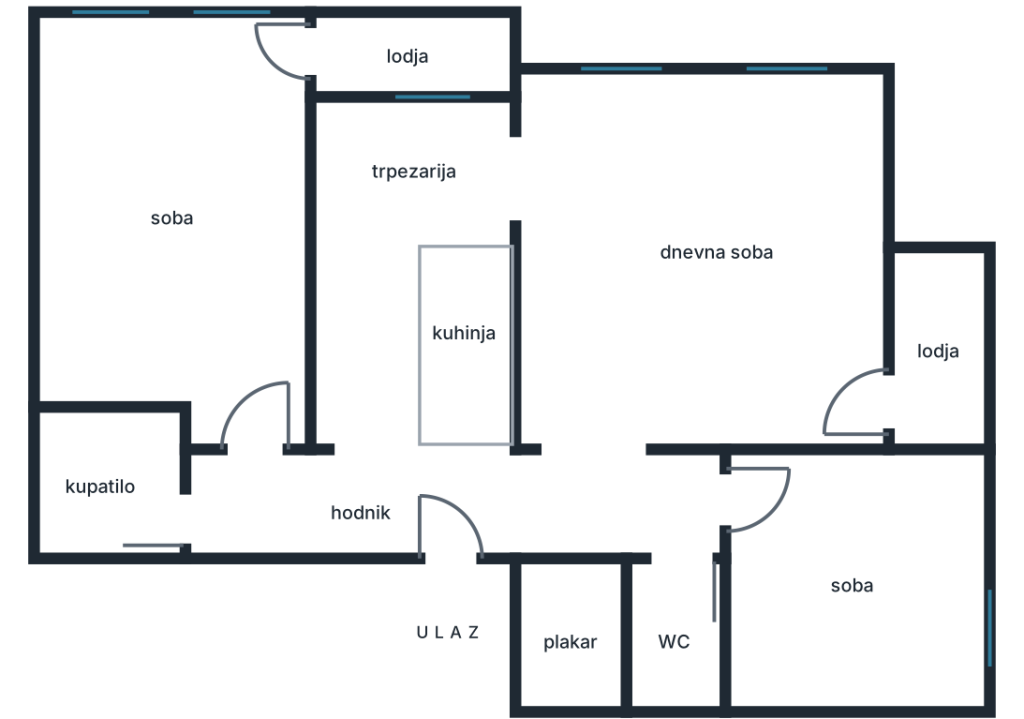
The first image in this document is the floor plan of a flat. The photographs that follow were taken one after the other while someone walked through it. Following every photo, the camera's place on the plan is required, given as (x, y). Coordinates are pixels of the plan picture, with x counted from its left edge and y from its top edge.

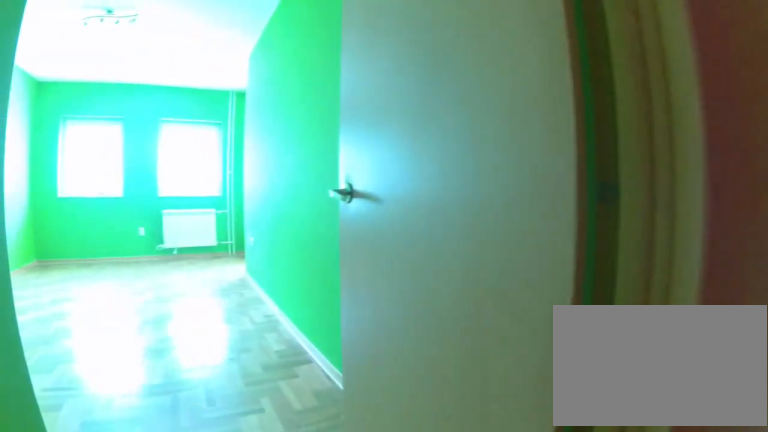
(226, 506)
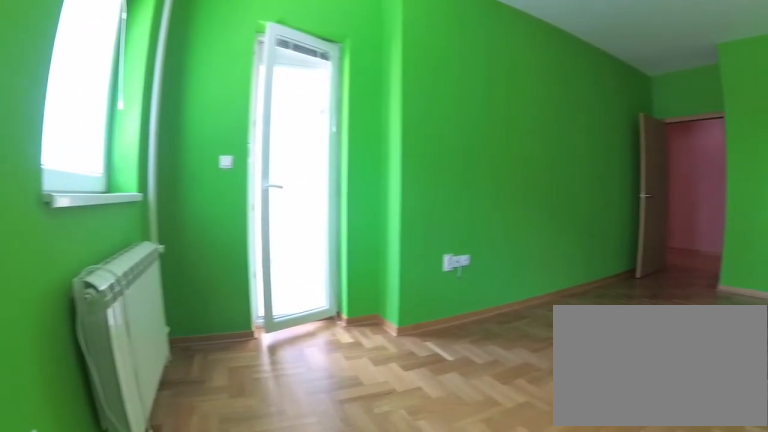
(89, 53)
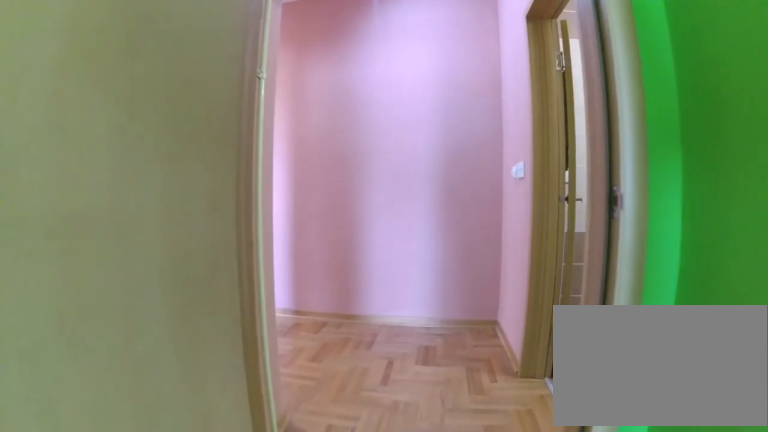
(254, 387)
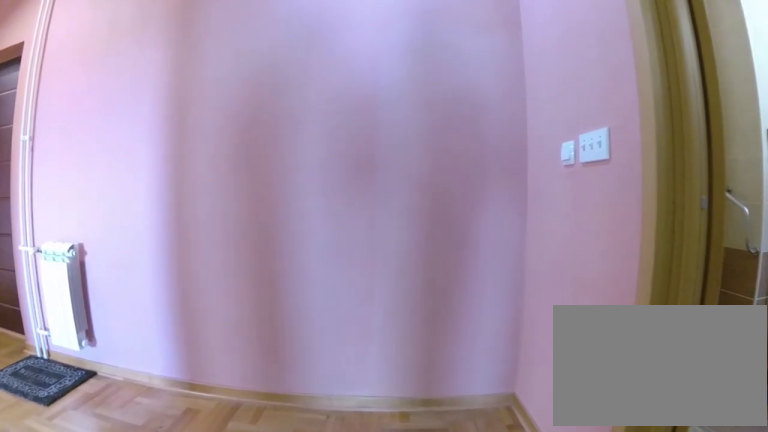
(253, 439)
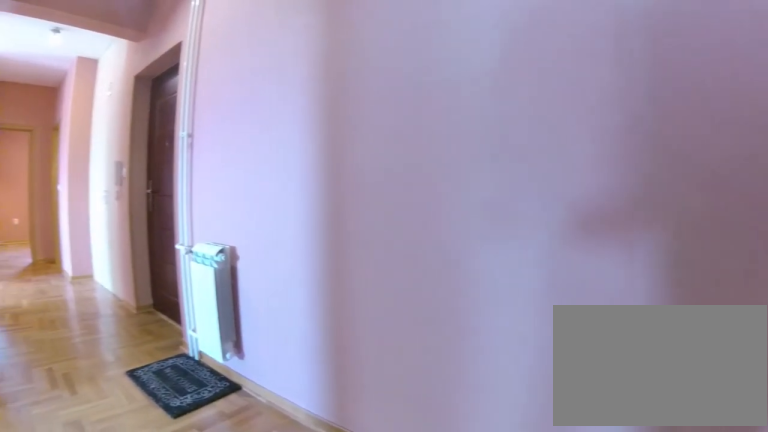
(245, 466)
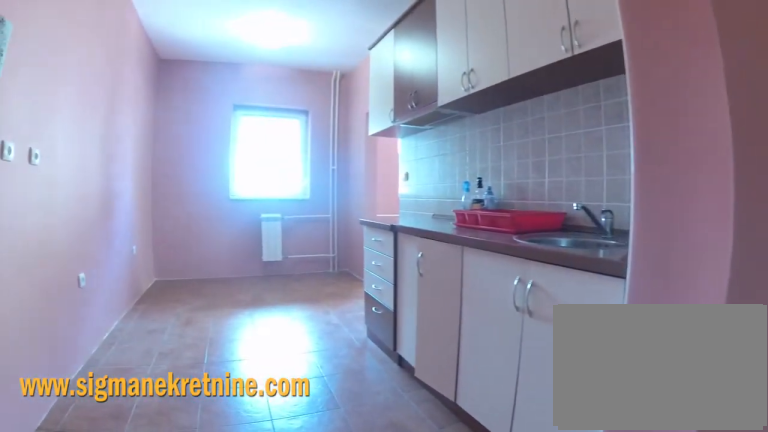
(359, 500)
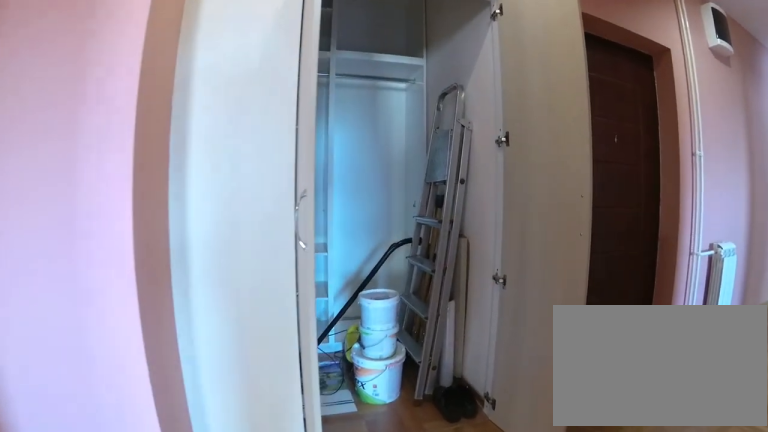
(600, 439)
